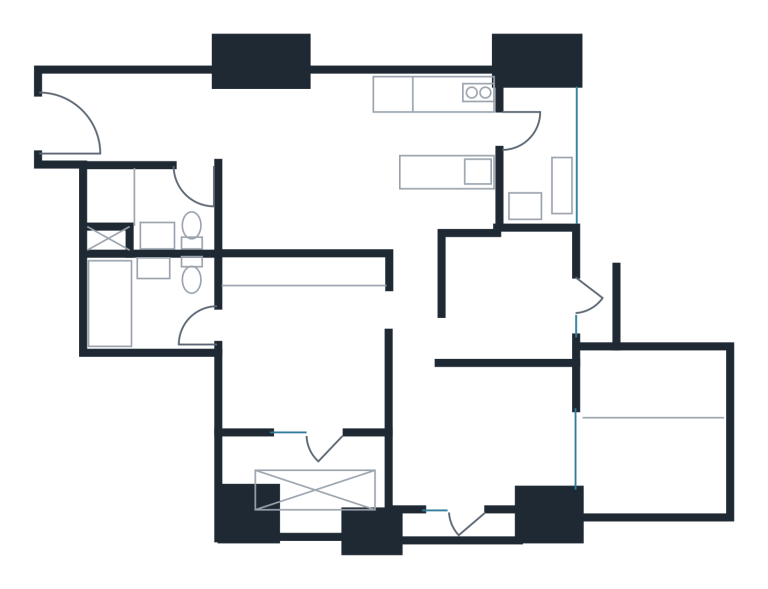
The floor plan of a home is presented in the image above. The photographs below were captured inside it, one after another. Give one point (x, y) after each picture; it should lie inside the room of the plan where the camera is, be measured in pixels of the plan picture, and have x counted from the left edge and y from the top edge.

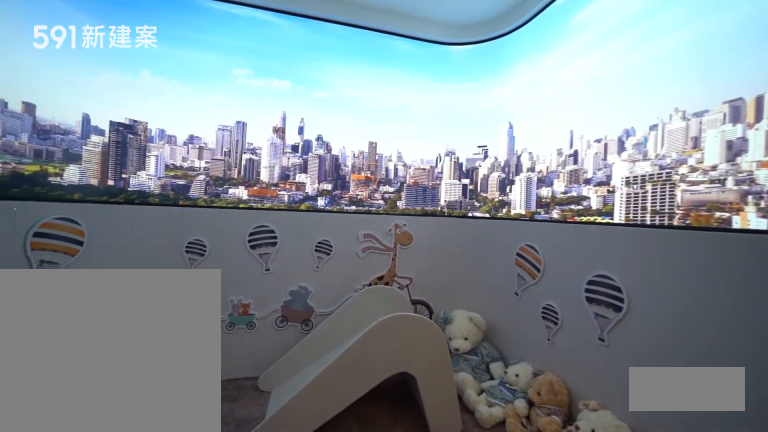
(656, 434)
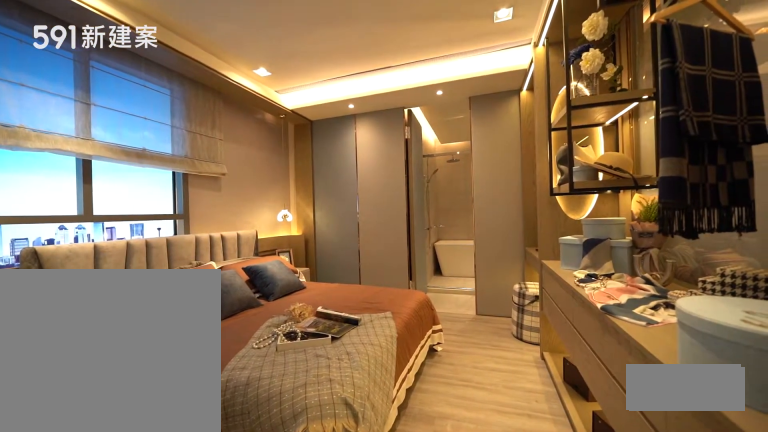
(303, 343)
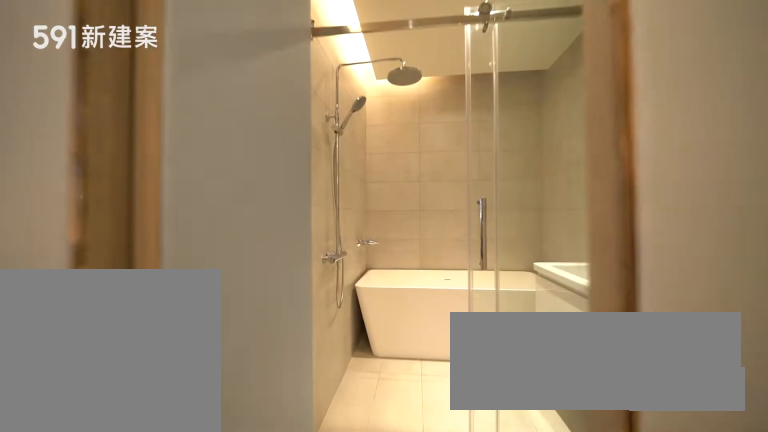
(149, 302)
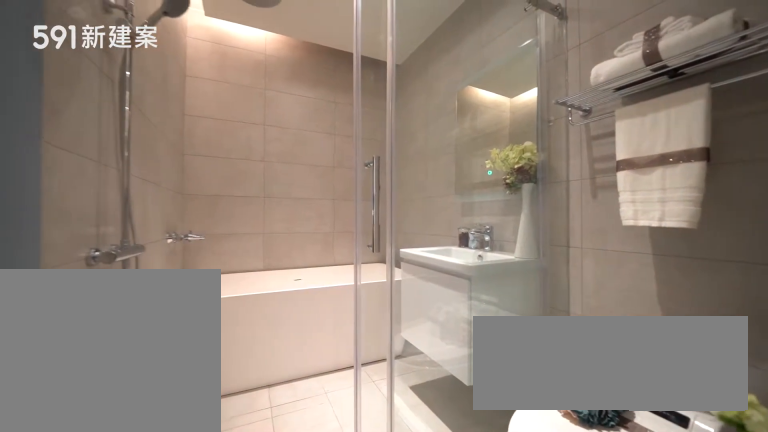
(149, 302)
